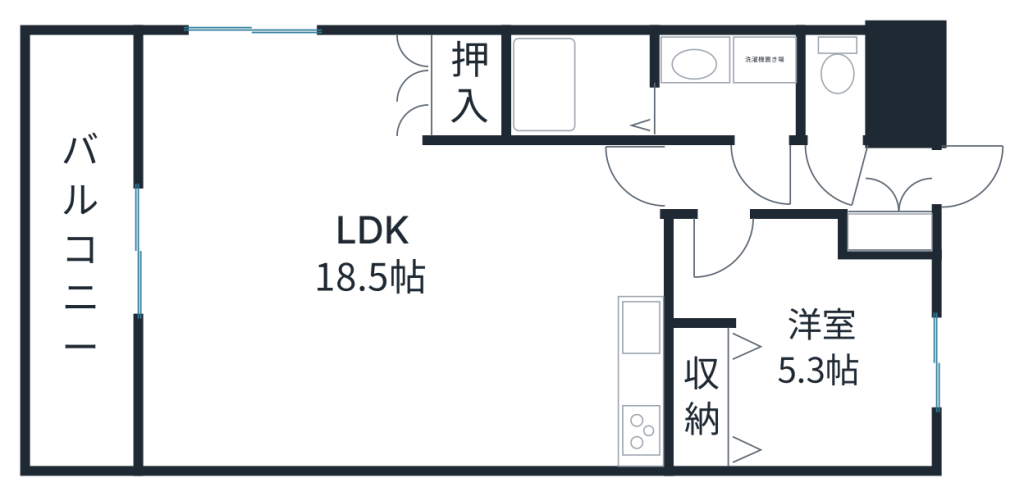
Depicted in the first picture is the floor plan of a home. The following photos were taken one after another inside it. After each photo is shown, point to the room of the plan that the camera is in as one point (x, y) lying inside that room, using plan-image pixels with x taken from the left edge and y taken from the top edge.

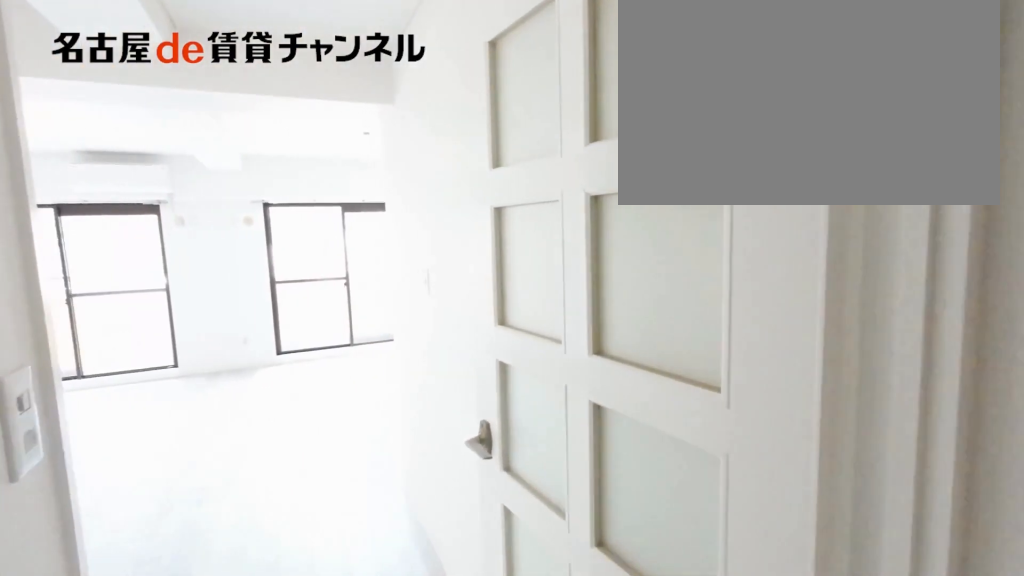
(706, 177)
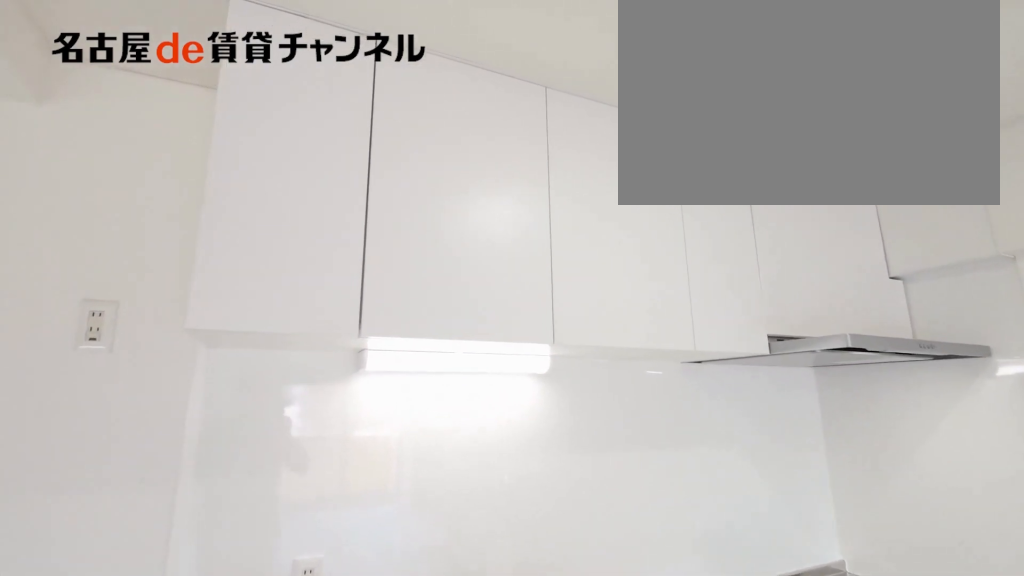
(652, 402)
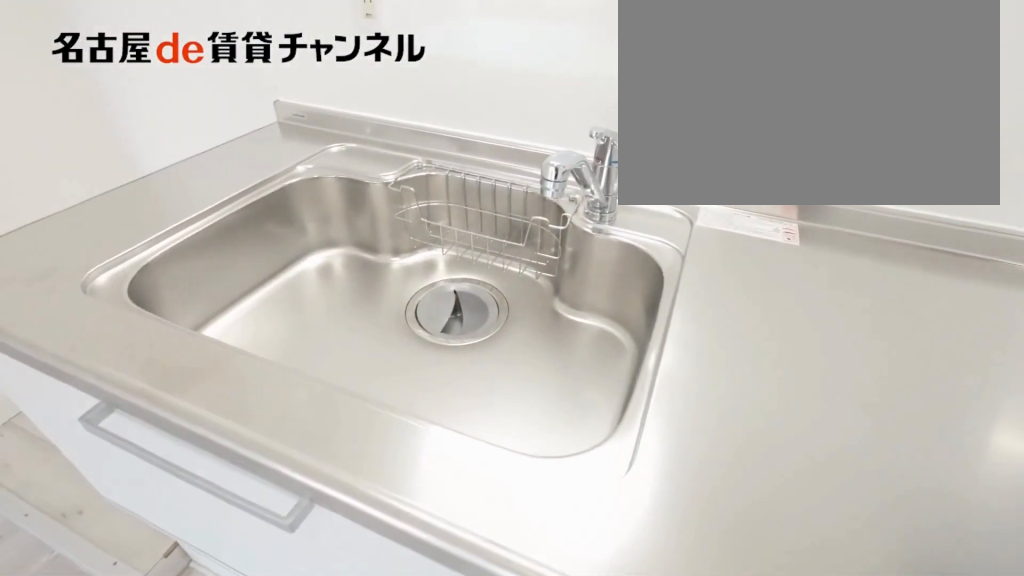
(652, 402)
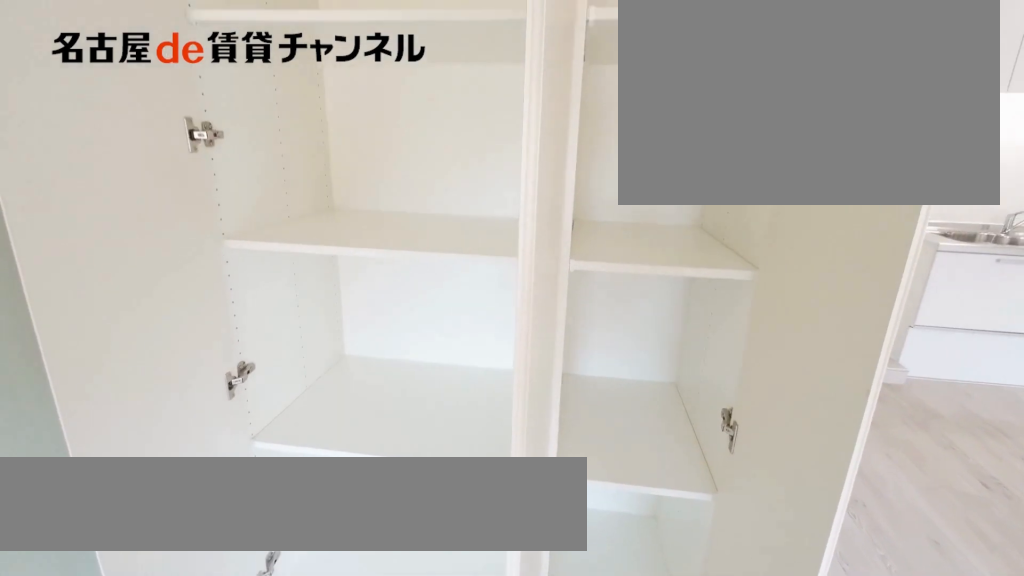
(462, 86)
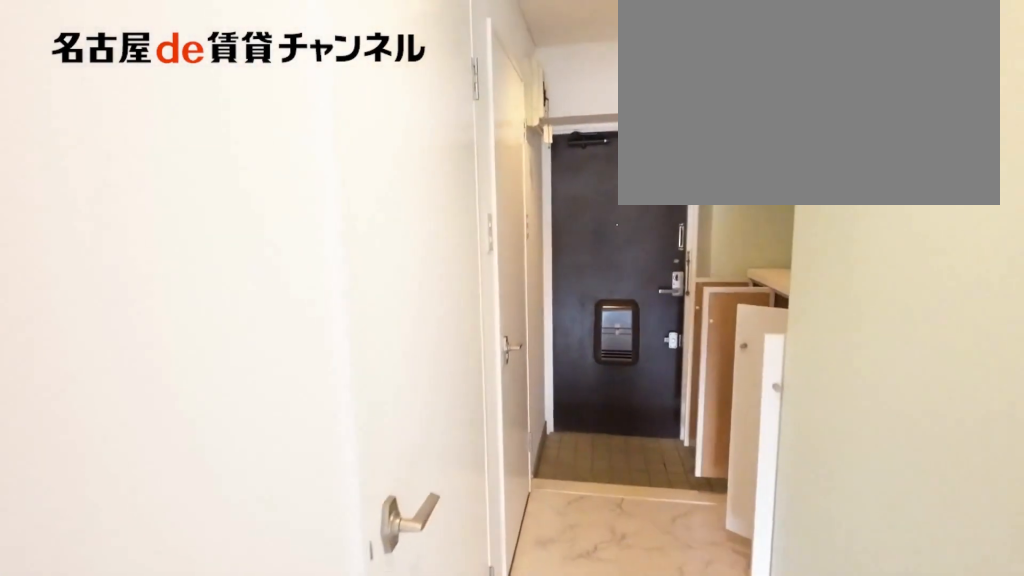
(761, 177)
